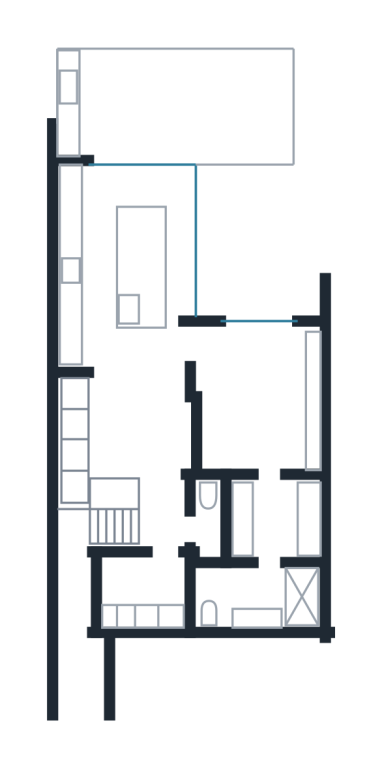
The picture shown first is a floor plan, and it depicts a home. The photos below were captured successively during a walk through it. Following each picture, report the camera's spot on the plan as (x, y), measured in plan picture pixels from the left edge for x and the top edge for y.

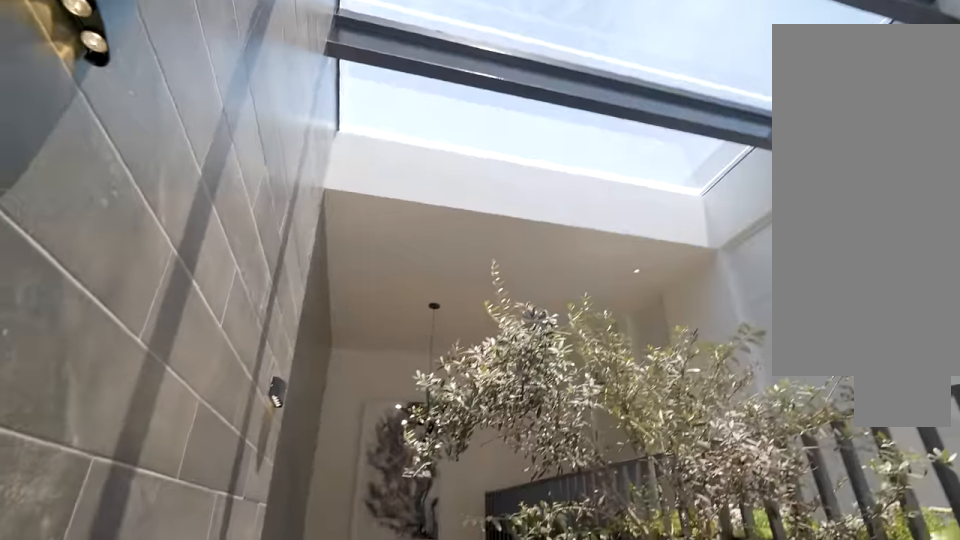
(74, 608)
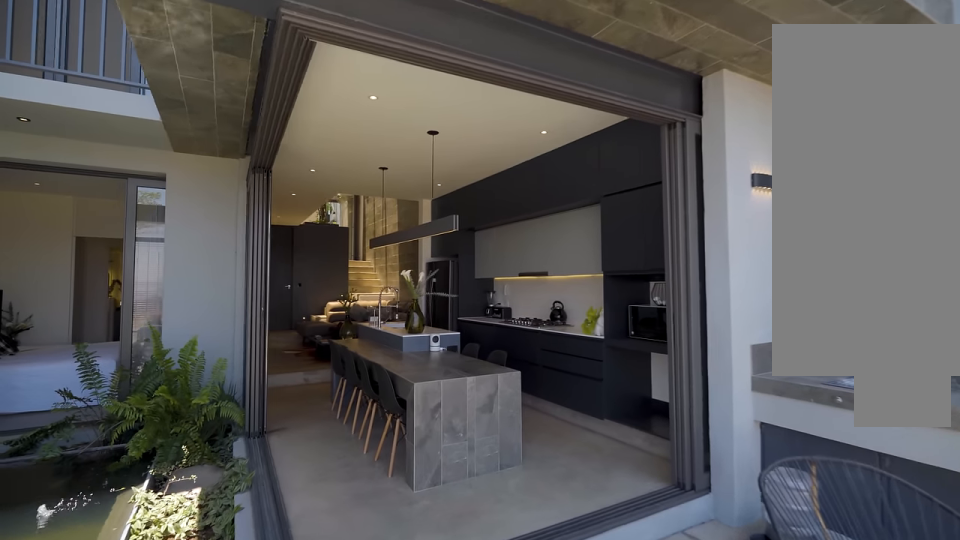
(136, 98)
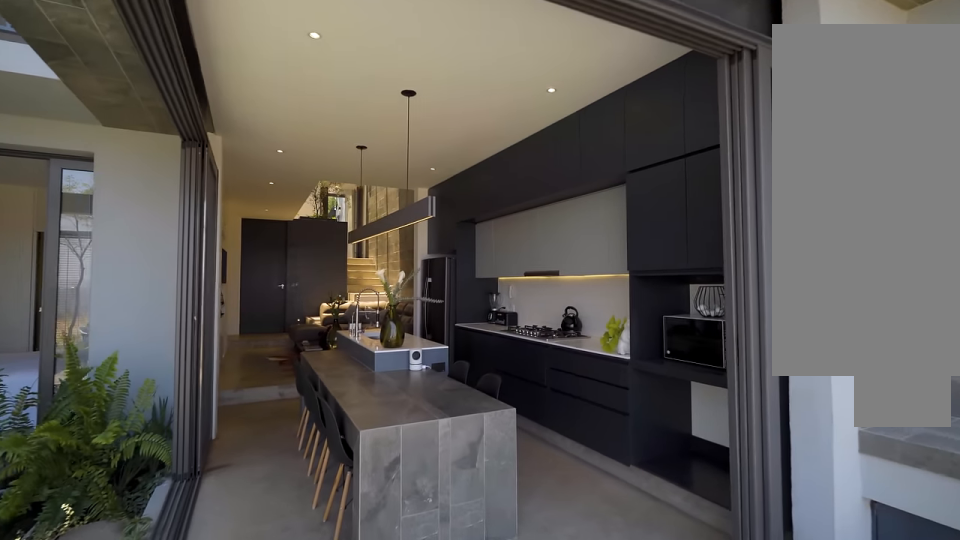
(156, 92)
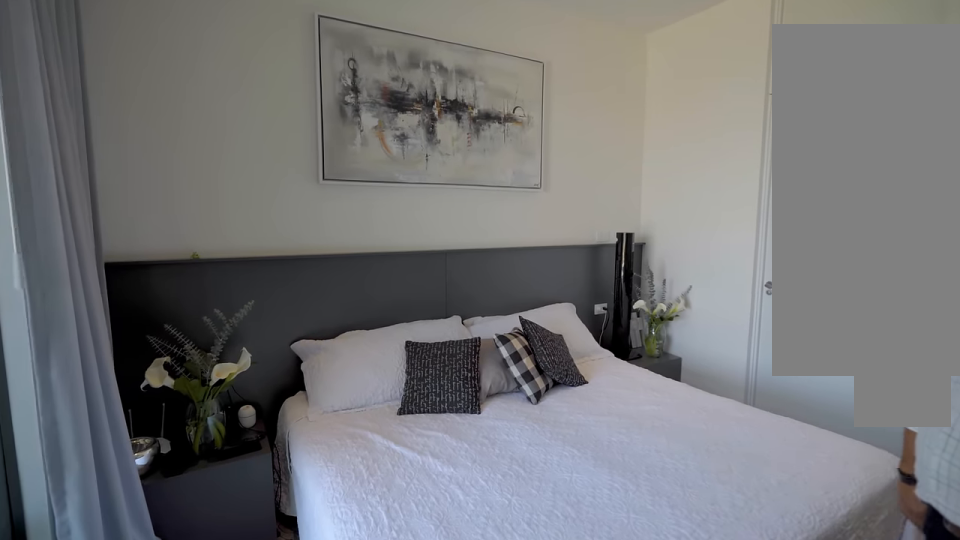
(252, 343)
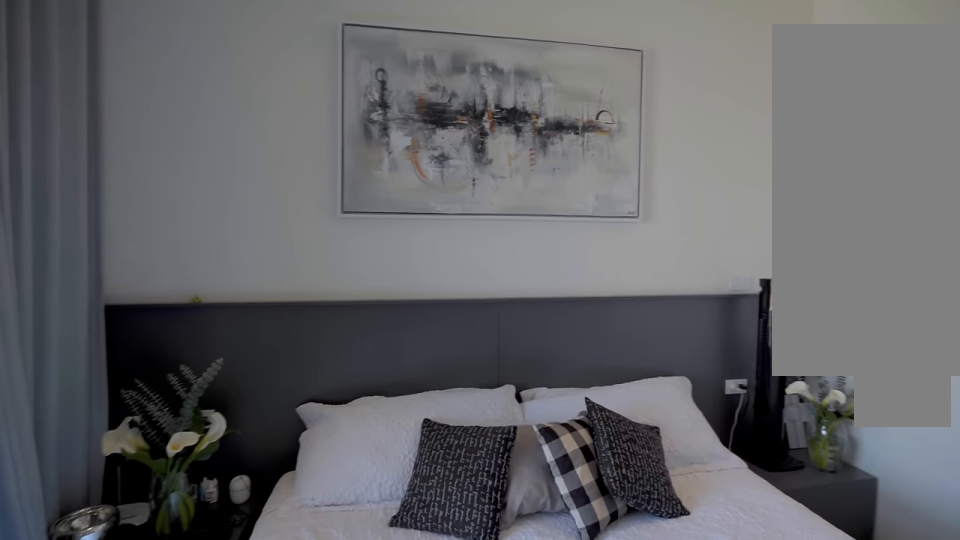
(252, 343)
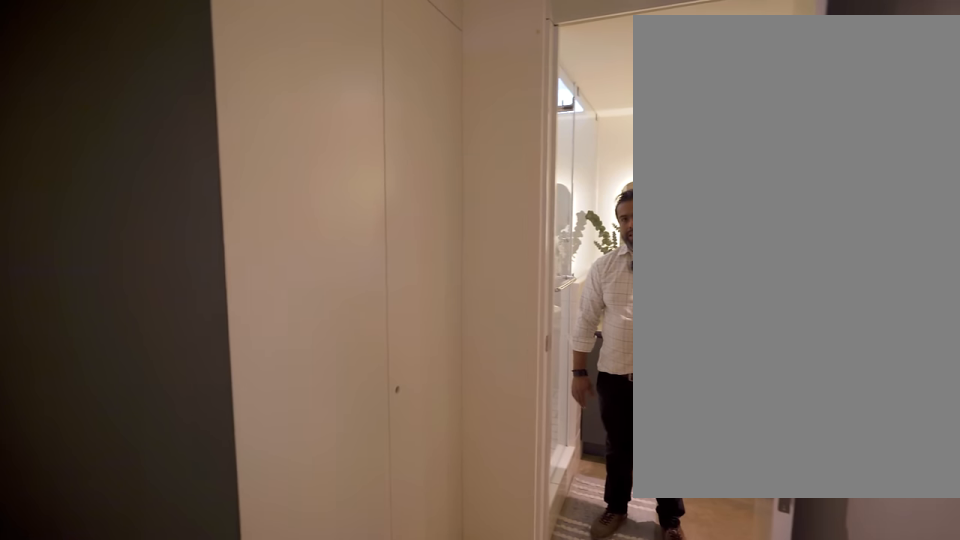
(266, 495)
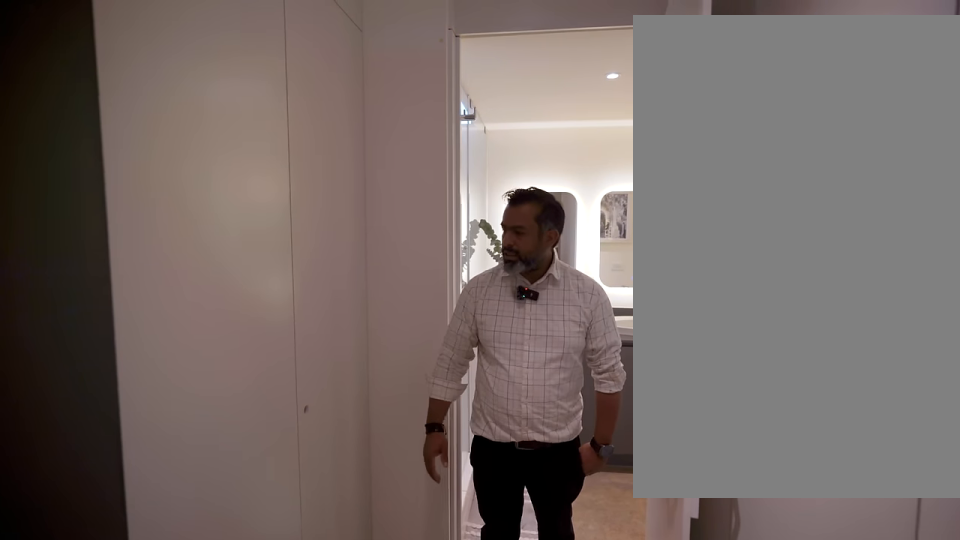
(267, 493)
